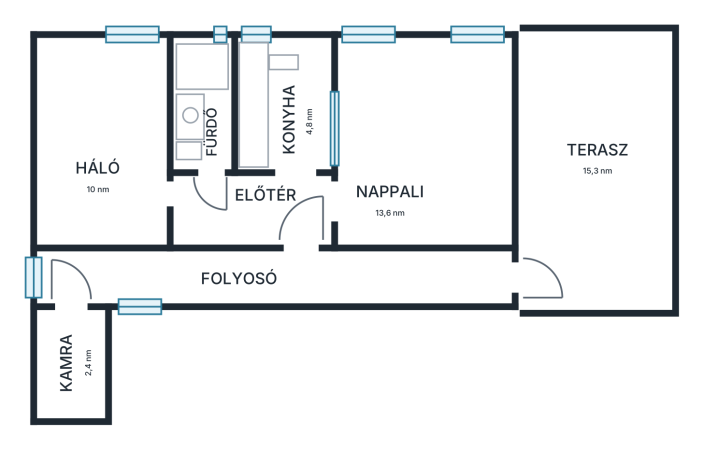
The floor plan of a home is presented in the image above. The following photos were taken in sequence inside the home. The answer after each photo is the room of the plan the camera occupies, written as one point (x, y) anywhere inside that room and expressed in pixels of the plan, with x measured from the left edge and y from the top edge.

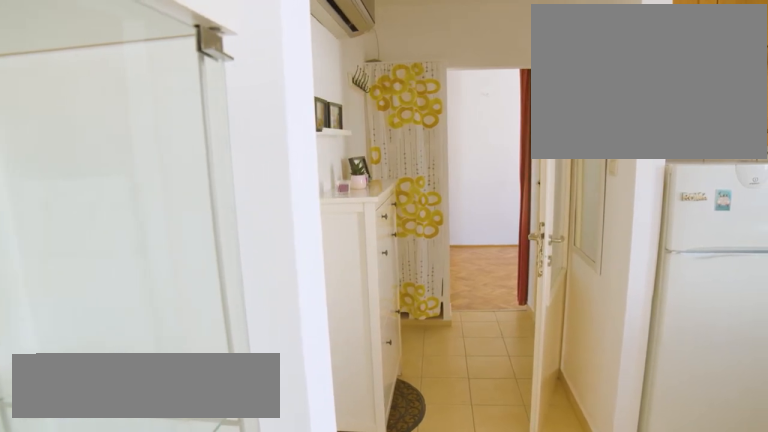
(259, 203)
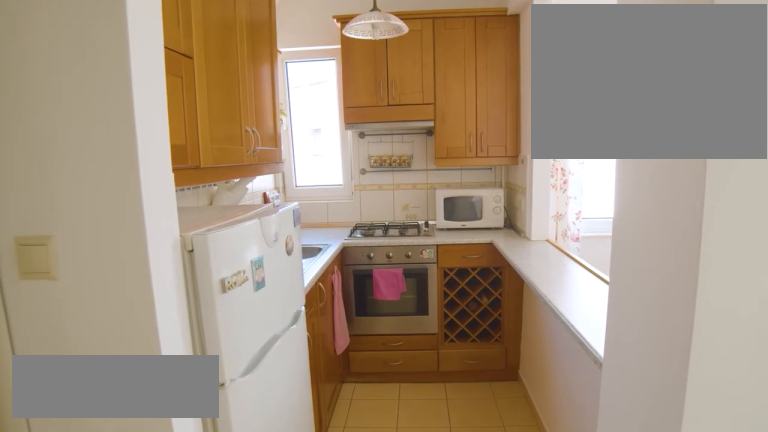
(283, 103)
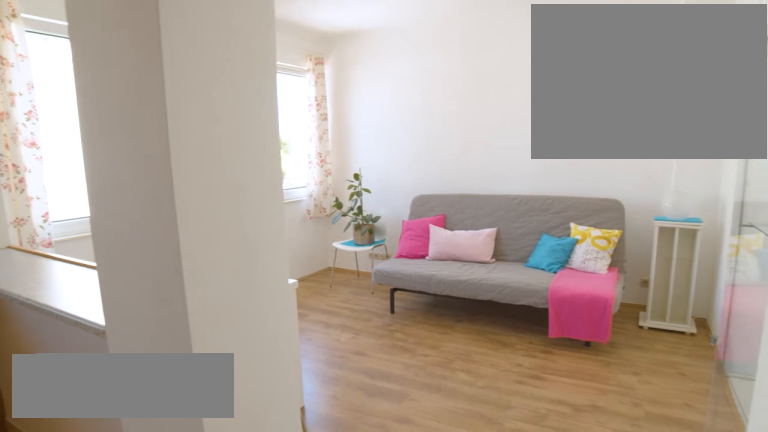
(422, 137)
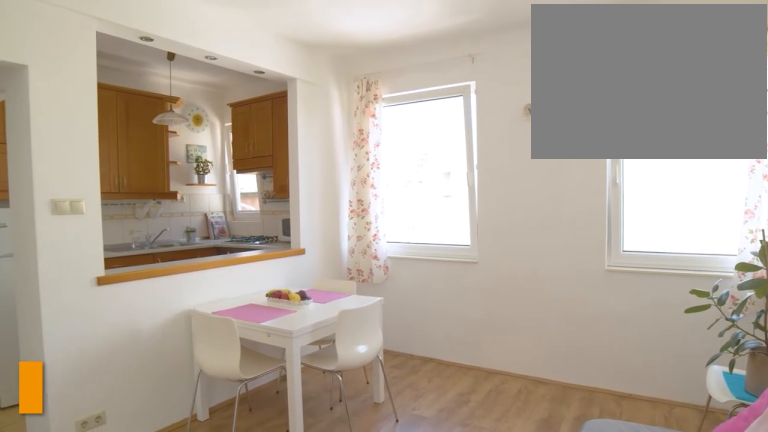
(421, 137)
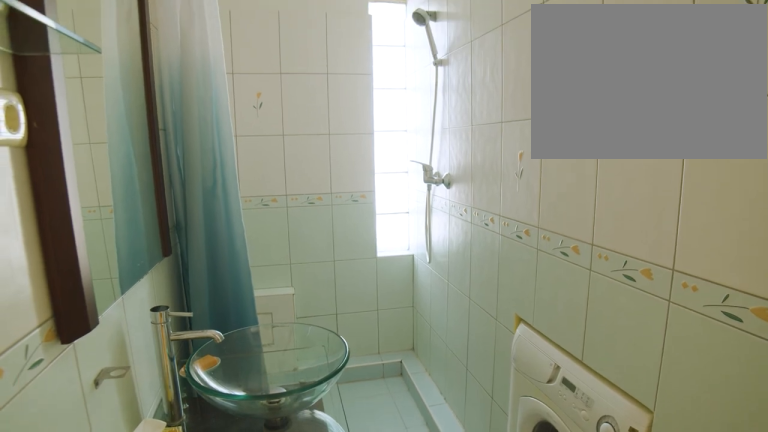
(200, 103)
